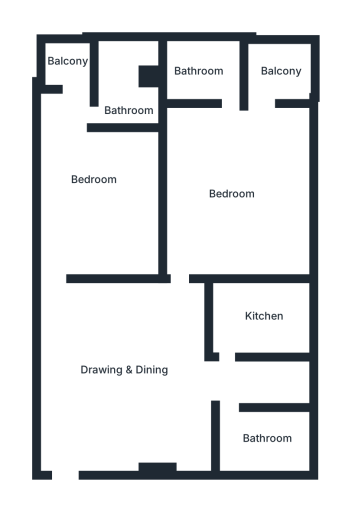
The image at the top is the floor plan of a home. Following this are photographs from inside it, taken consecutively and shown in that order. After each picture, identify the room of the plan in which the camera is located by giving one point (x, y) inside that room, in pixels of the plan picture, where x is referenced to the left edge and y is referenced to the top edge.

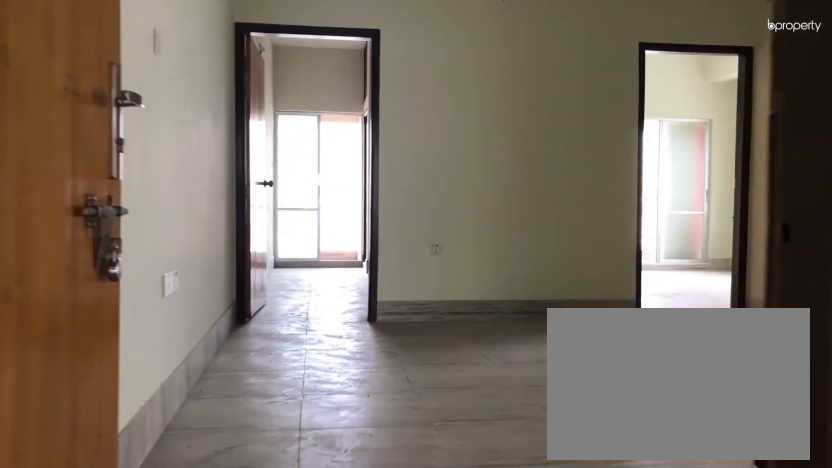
(77, 445)
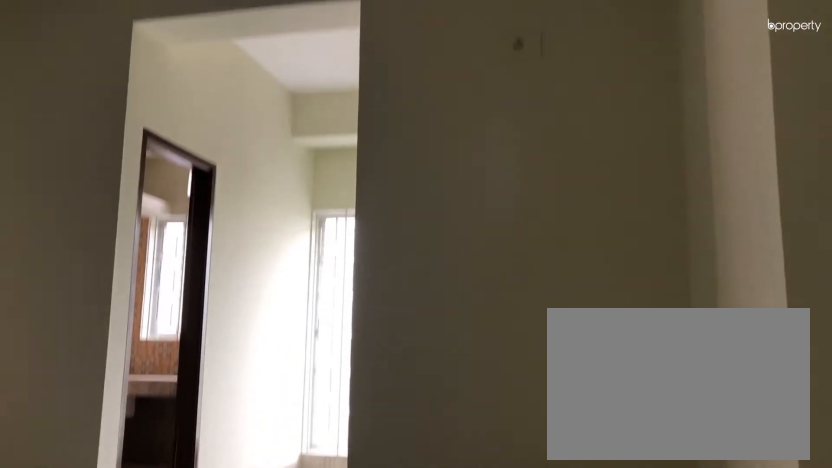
(123, 358)
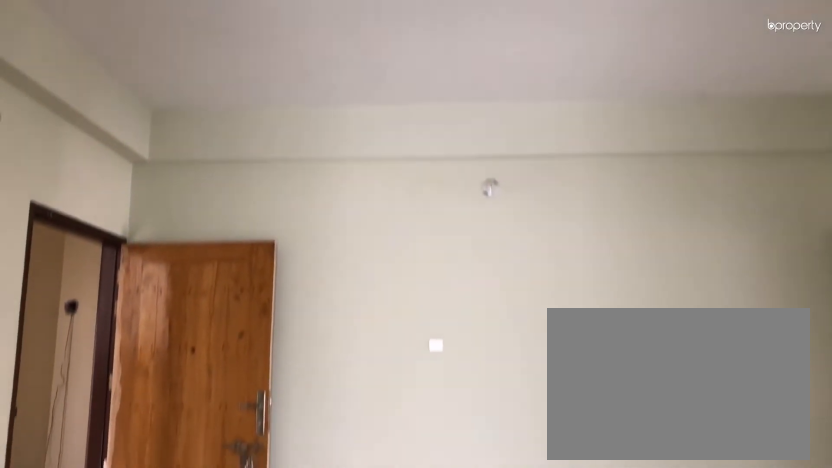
(123, 358)
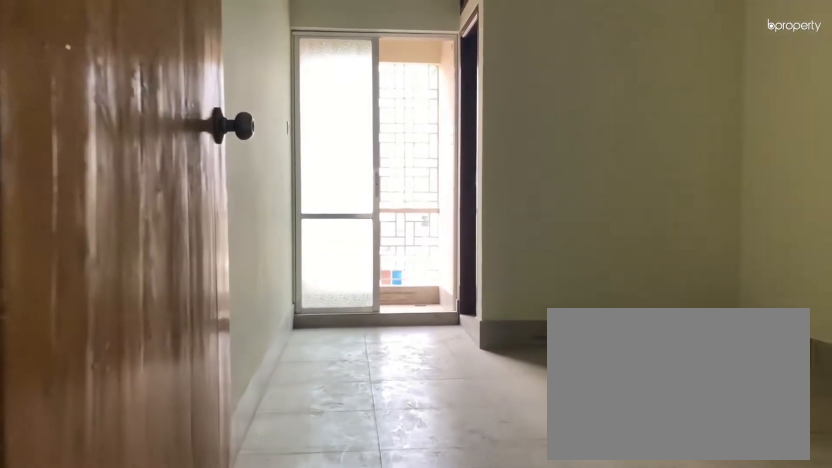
(64, 290)
